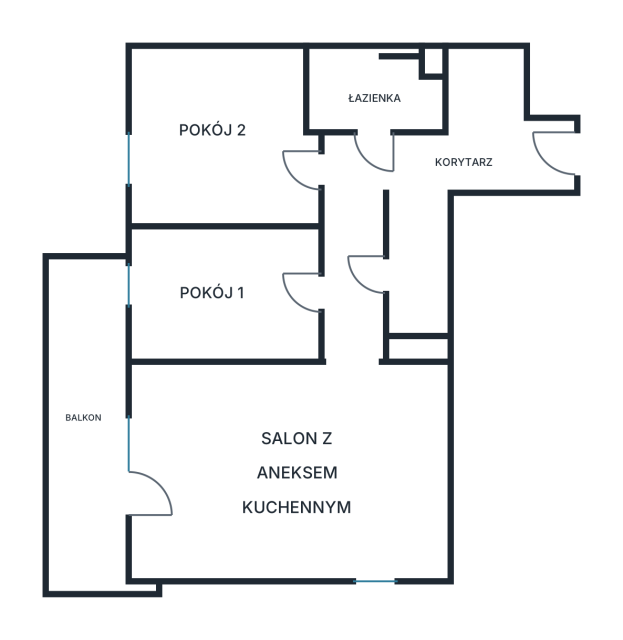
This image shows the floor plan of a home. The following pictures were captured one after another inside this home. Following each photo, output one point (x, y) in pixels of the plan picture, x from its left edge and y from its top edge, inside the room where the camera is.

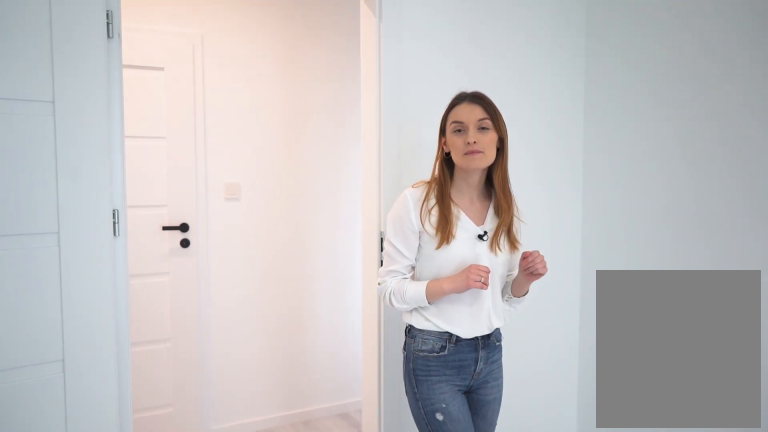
(221, 294)
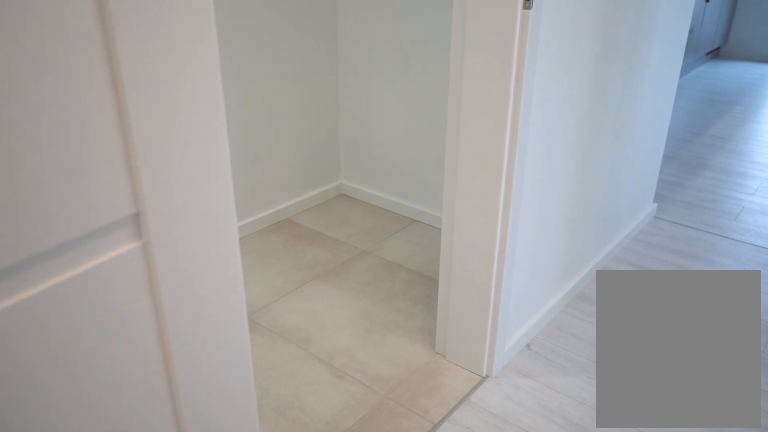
(416, 263)
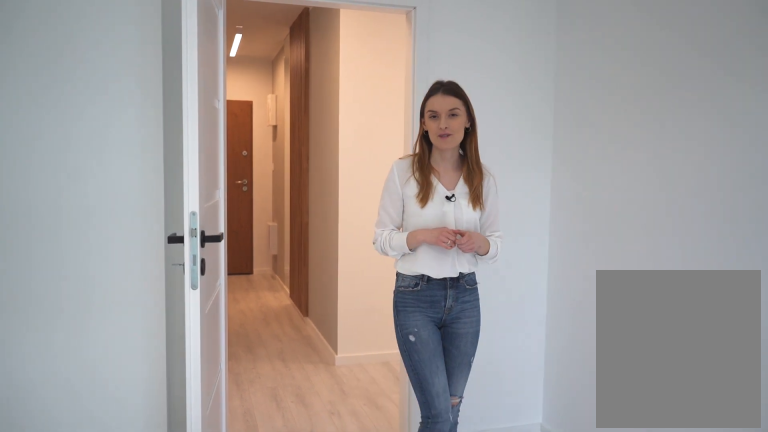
(218, 138)
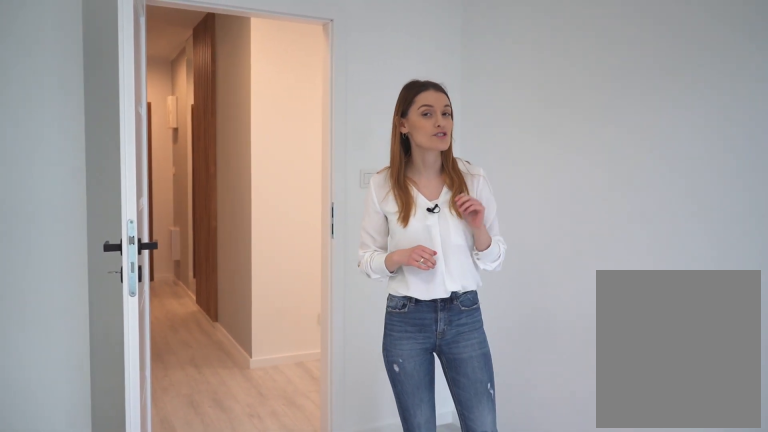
(218, 138)
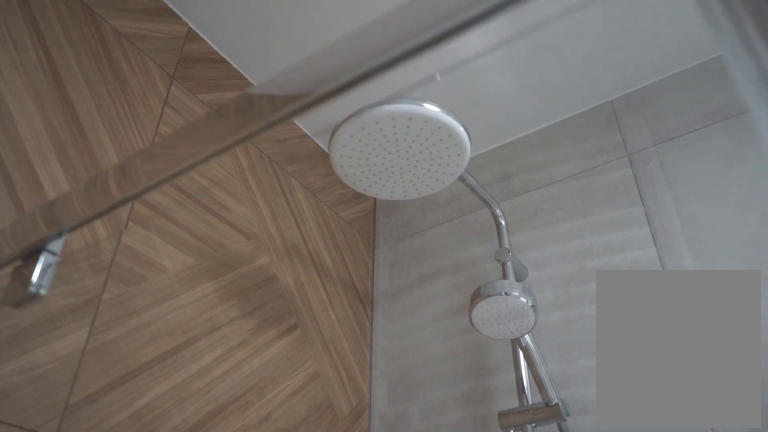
(371, 95)
